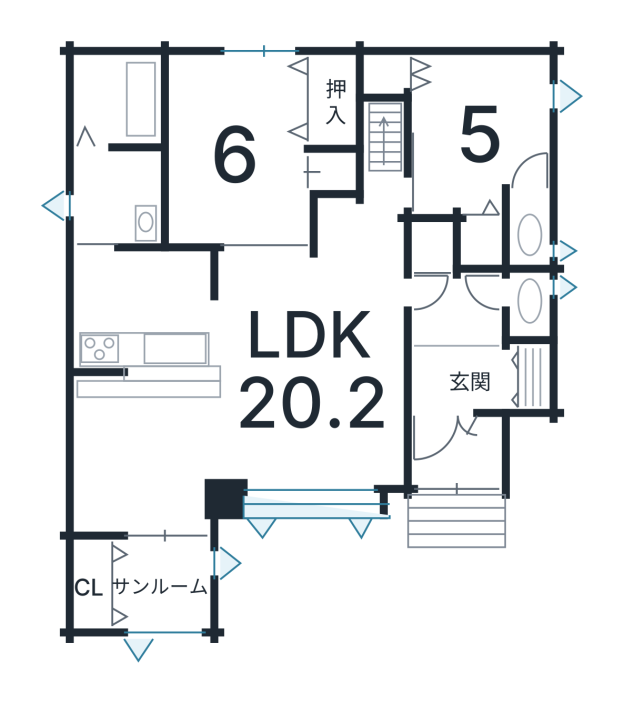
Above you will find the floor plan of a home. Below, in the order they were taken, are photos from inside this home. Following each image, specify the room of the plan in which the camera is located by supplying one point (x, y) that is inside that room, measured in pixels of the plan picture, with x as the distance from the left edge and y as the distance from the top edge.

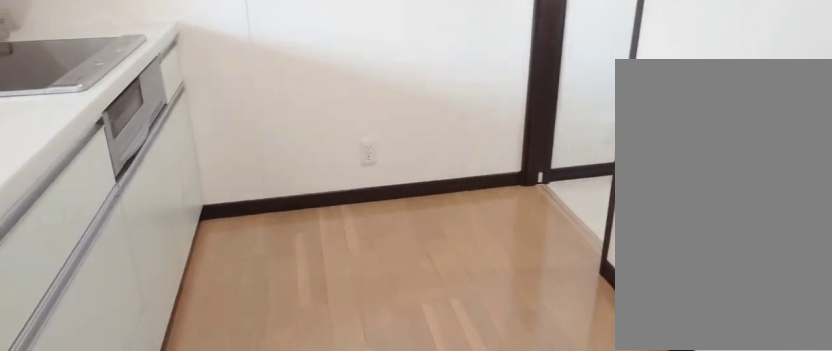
(140, 318)
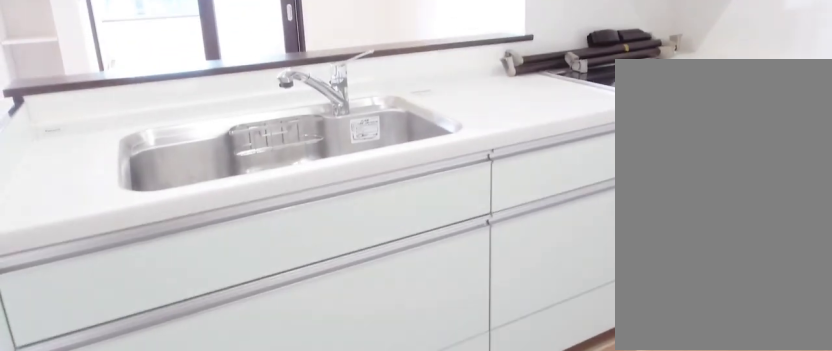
(140, 318)
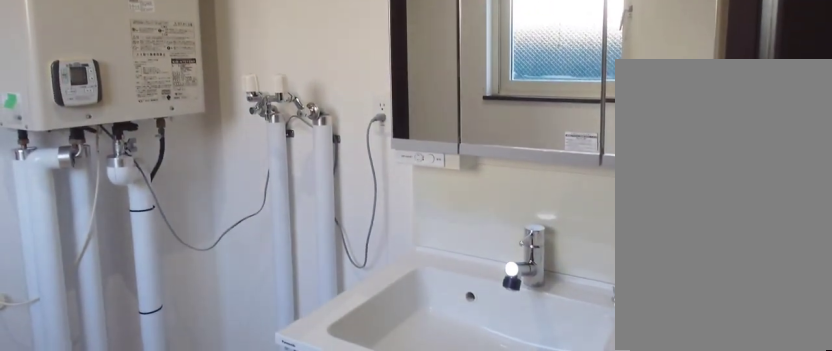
(113, 211)
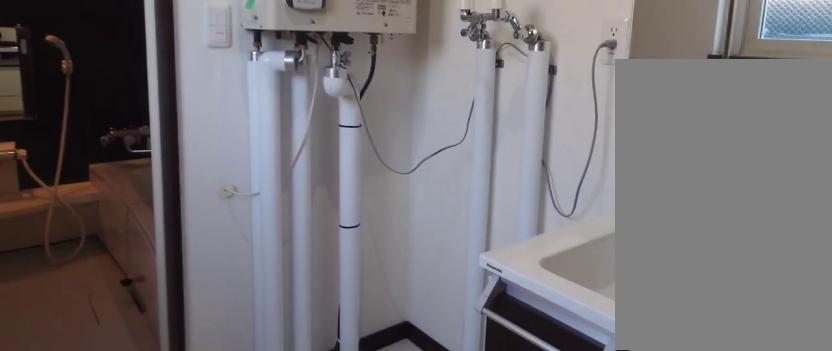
(113, 211)
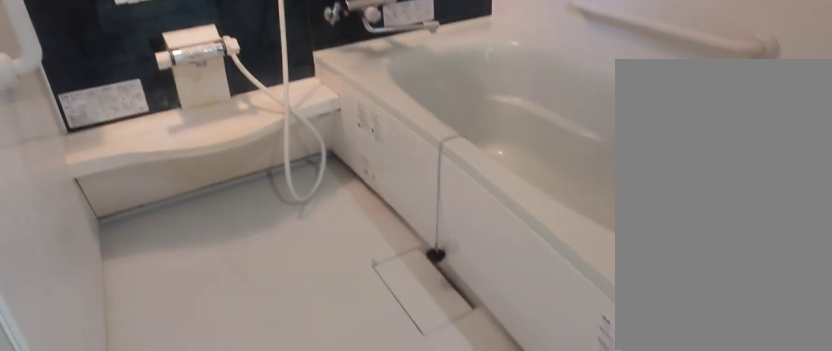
(106, 110)
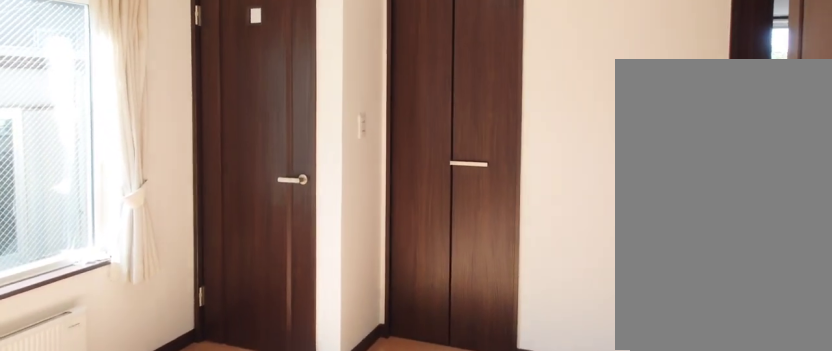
(503, 72)
